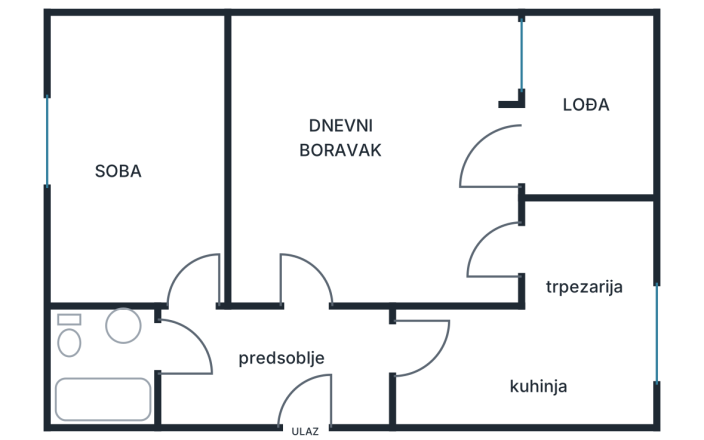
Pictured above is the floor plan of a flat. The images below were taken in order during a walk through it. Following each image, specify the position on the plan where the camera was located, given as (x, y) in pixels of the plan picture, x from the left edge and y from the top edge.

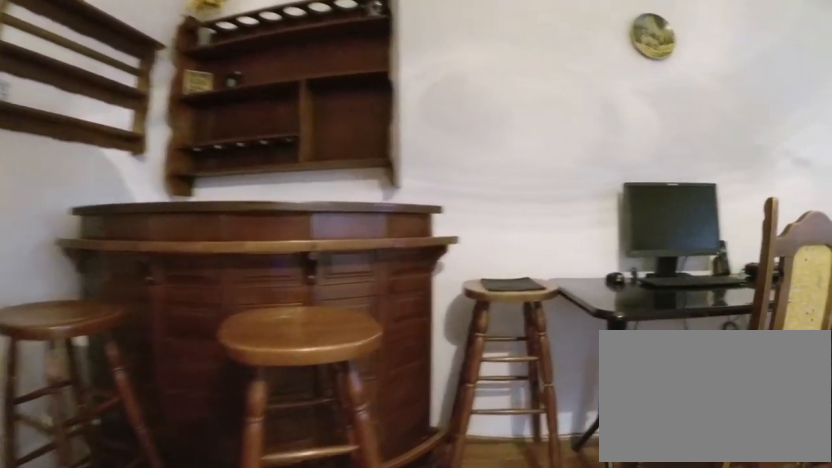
(317, 183)
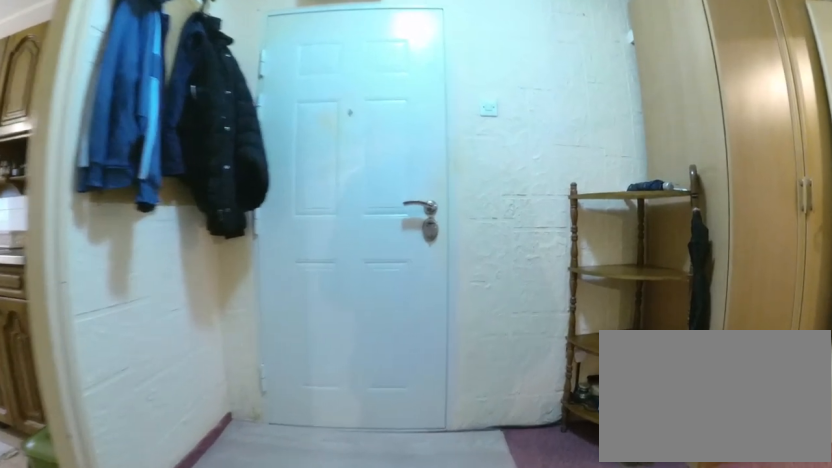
(304, 320)
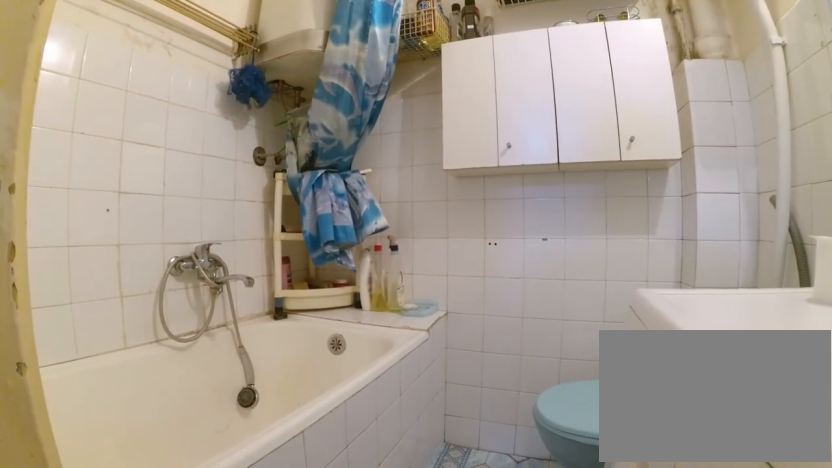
(169, 343)
